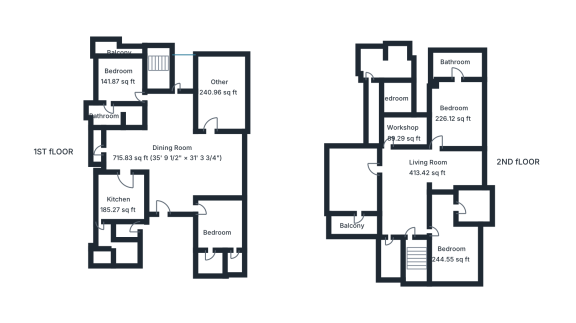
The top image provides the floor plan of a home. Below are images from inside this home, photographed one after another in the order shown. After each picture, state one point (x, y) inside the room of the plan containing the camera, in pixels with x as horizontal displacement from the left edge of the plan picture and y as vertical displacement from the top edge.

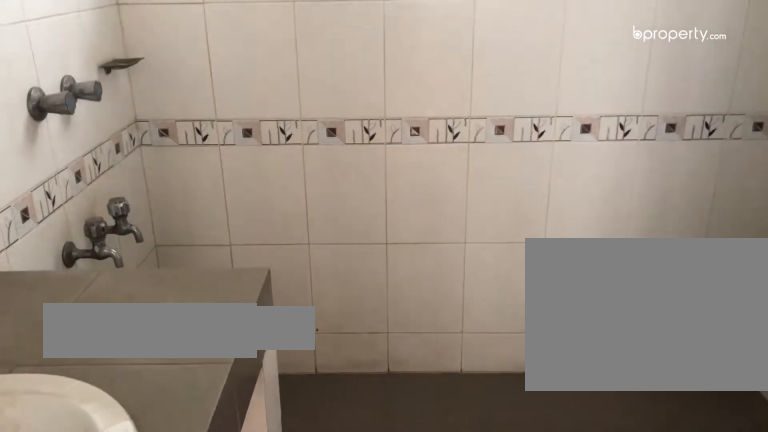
(212, 265)
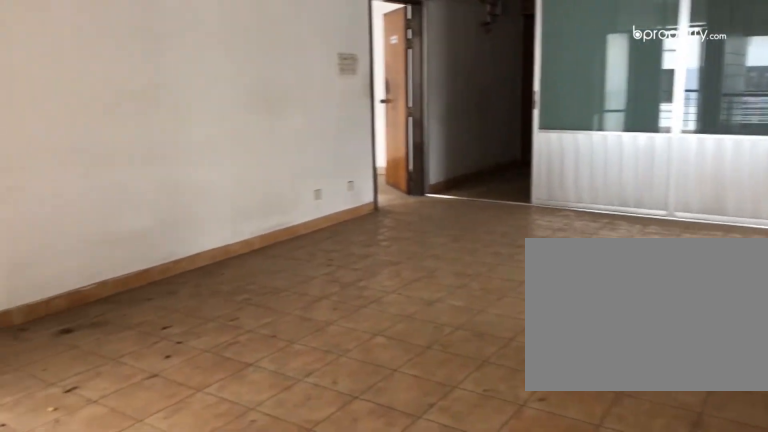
(407, 198)
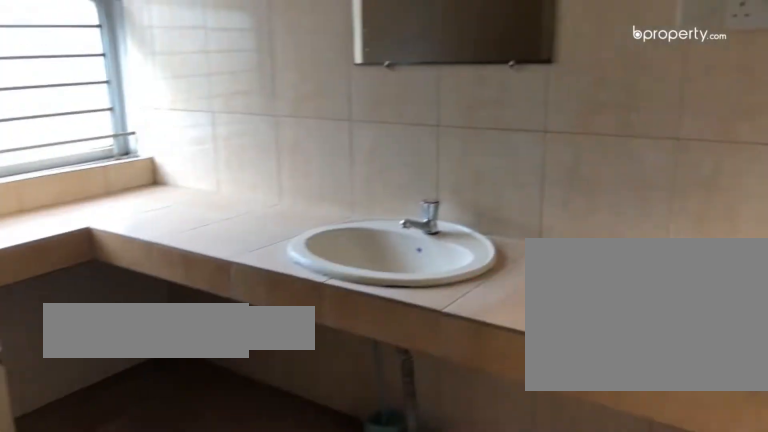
(475, 211)
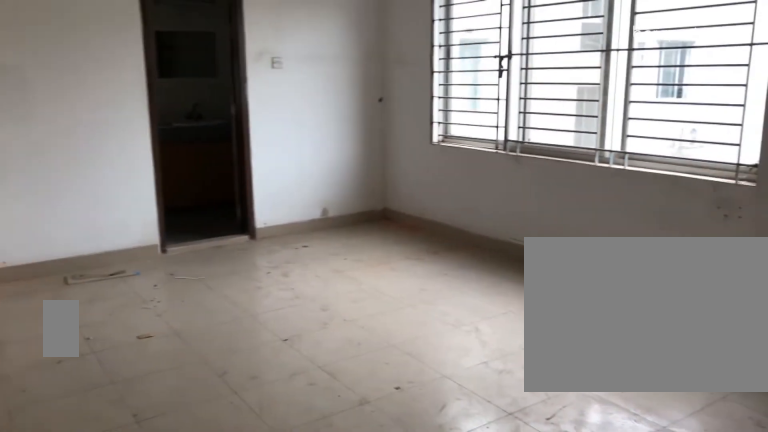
(450, 127)
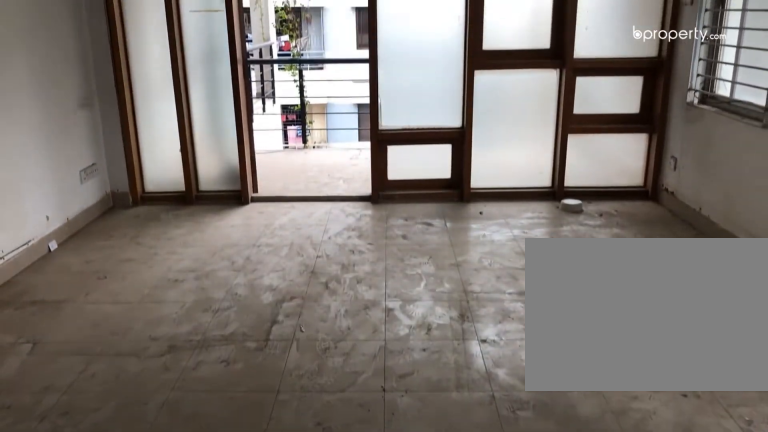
(356, 185)
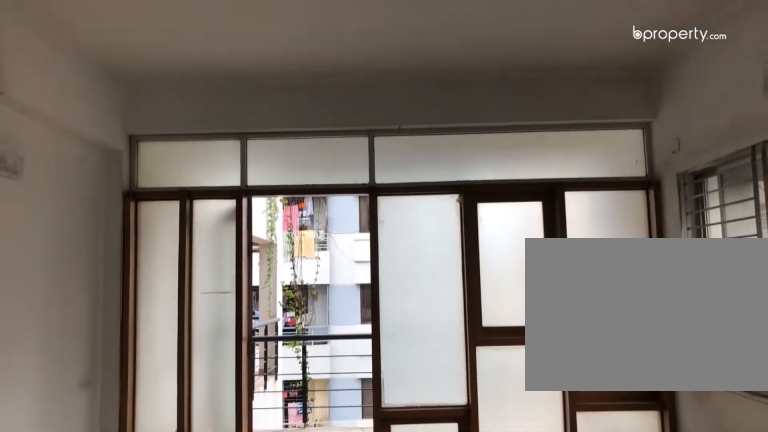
(356, 185)
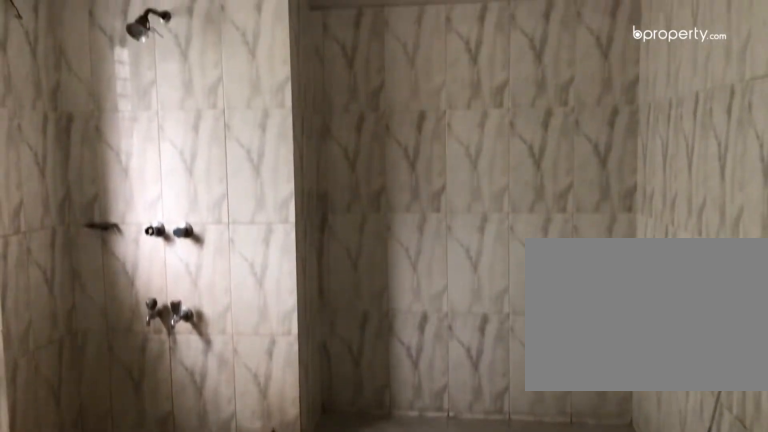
(378, 60)
